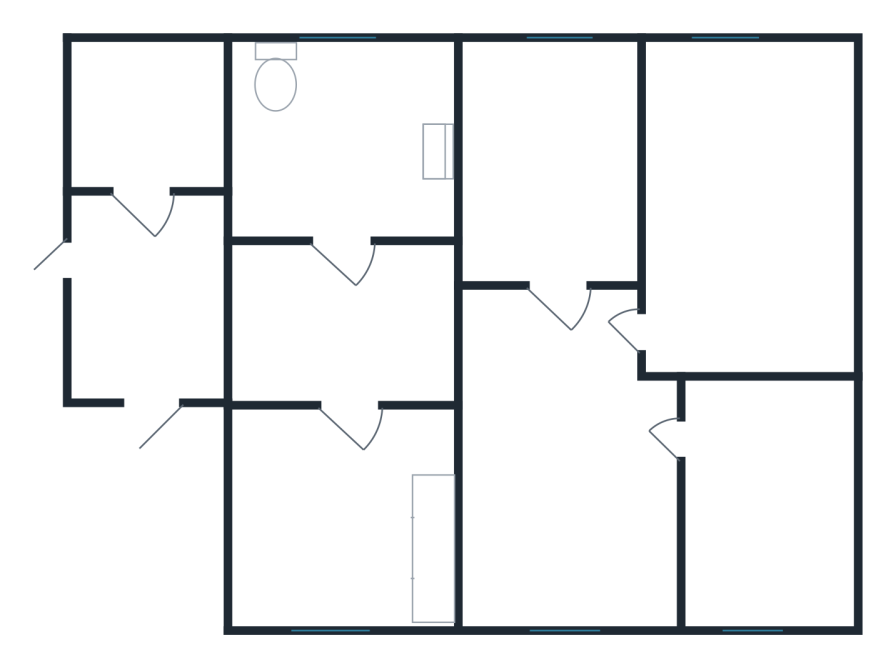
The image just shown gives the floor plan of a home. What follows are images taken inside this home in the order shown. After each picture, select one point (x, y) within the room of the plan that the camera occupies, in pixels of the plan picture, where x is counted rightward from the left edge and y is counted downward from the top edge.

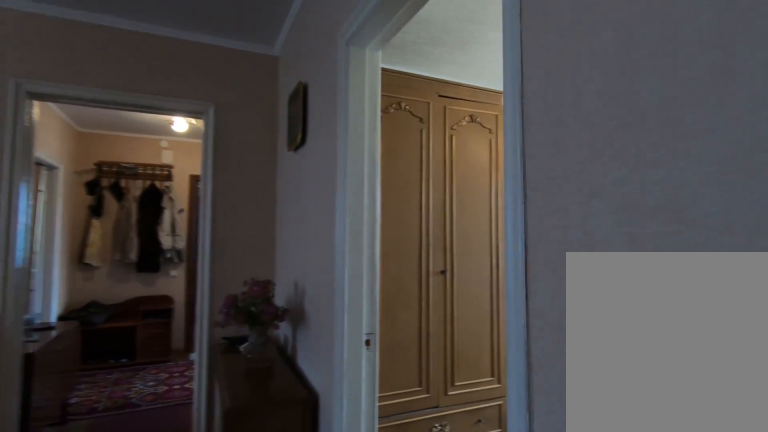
(560, 298)
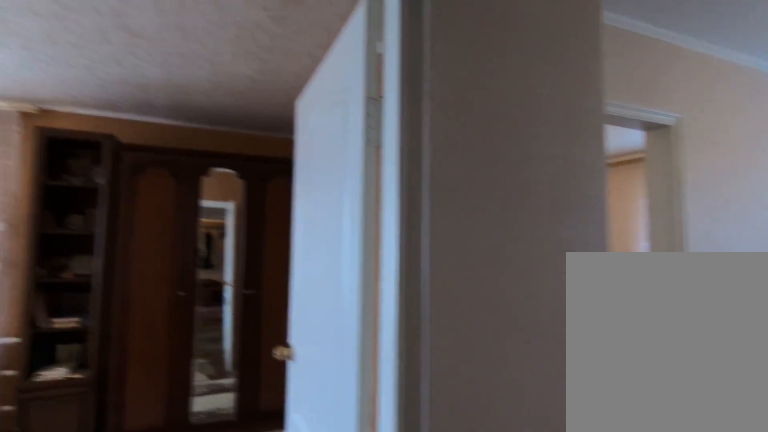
(559, 373)
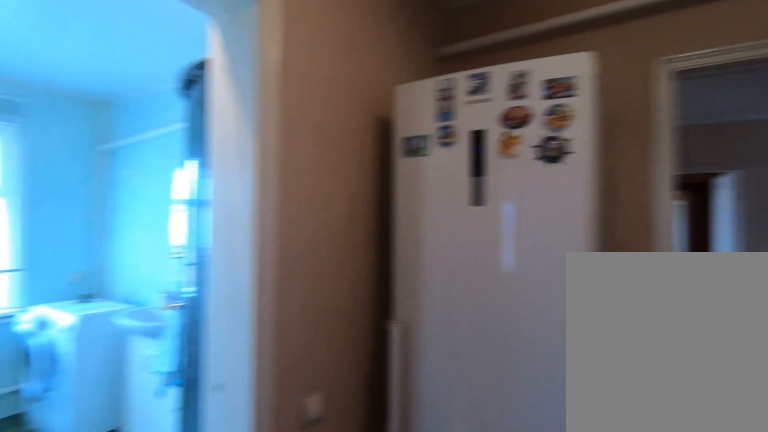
(364, 373)
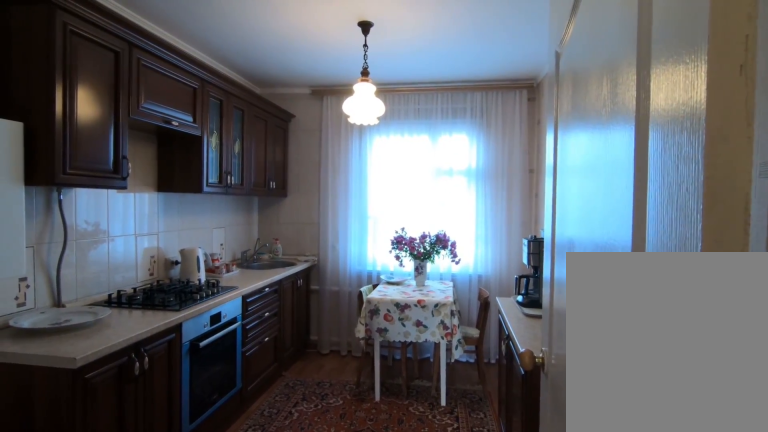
(364, 373)
